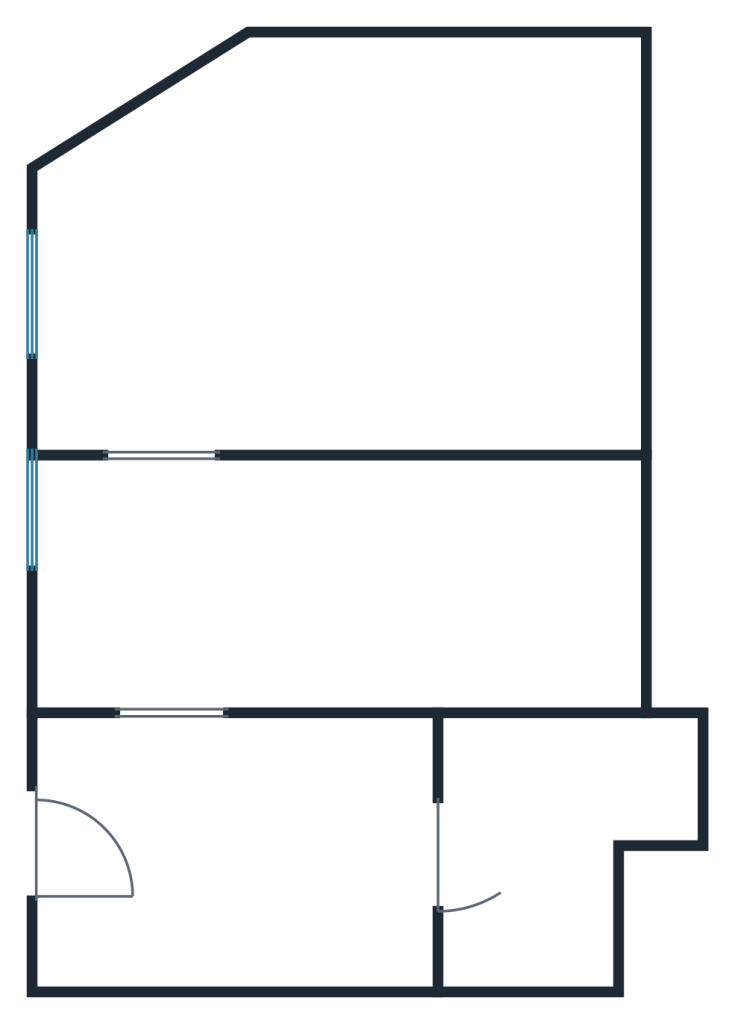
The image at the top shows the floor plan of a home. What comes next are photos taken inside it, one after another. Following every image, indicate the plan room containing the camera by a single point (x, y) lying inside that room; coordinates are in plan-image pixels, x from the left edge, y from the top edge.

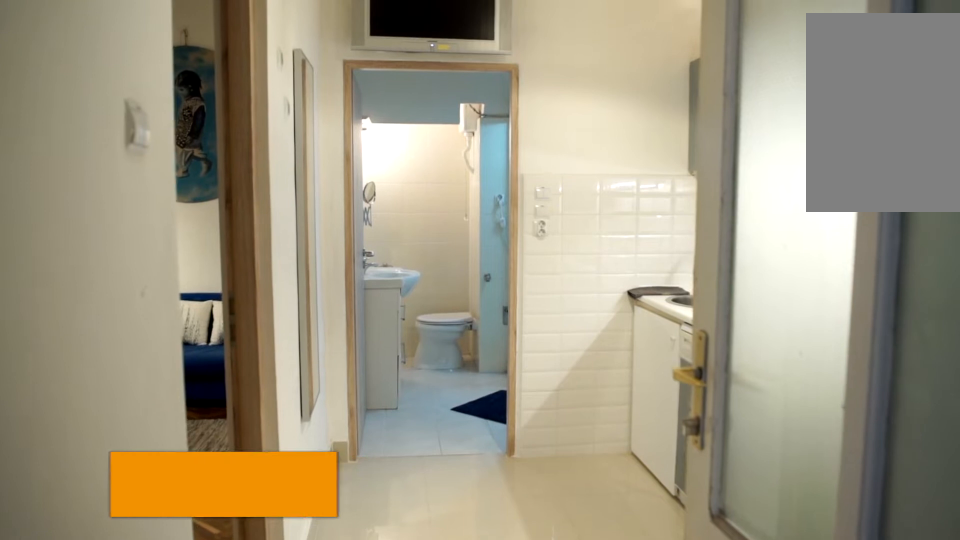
(211, 842)
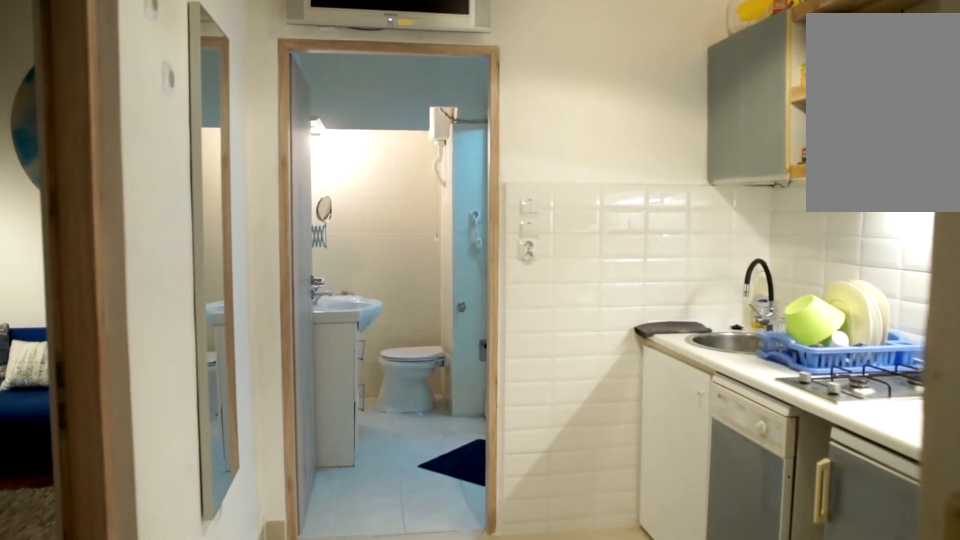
(209, 840)
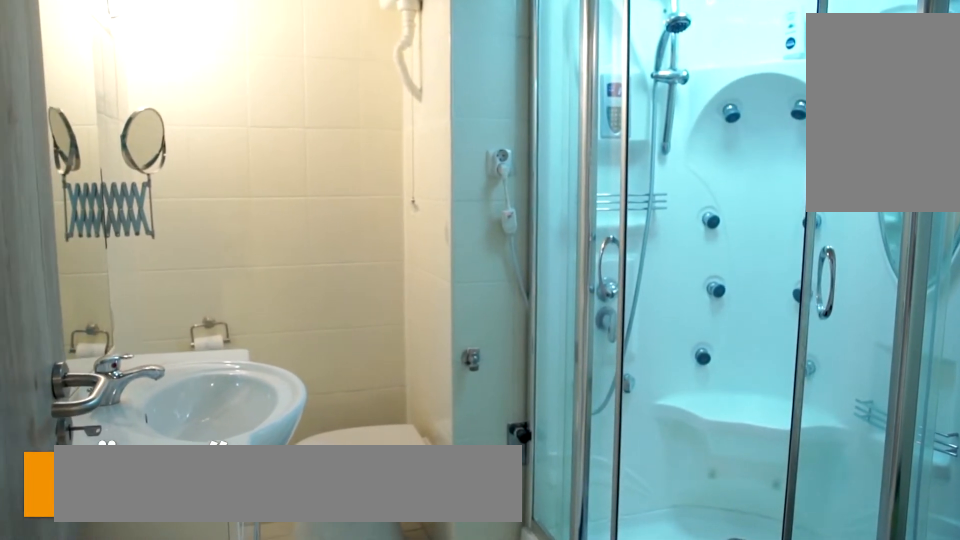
(540, 853)
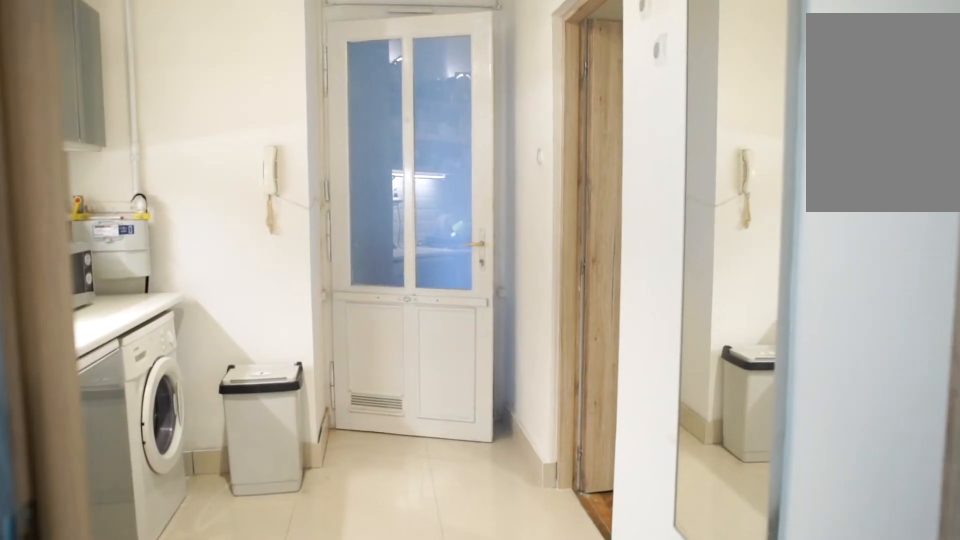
(270, 848)
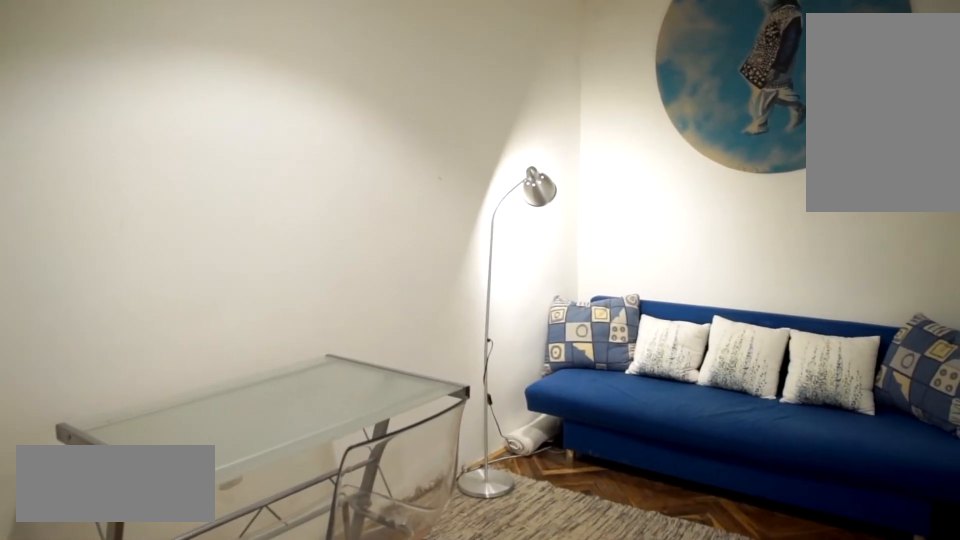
(331, 585)
